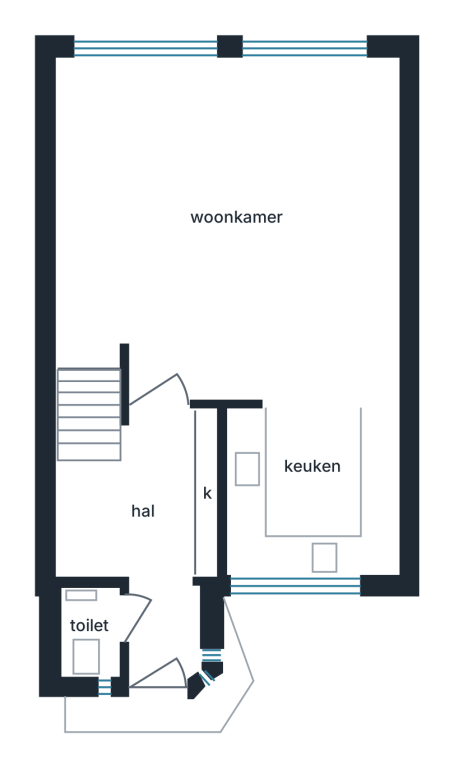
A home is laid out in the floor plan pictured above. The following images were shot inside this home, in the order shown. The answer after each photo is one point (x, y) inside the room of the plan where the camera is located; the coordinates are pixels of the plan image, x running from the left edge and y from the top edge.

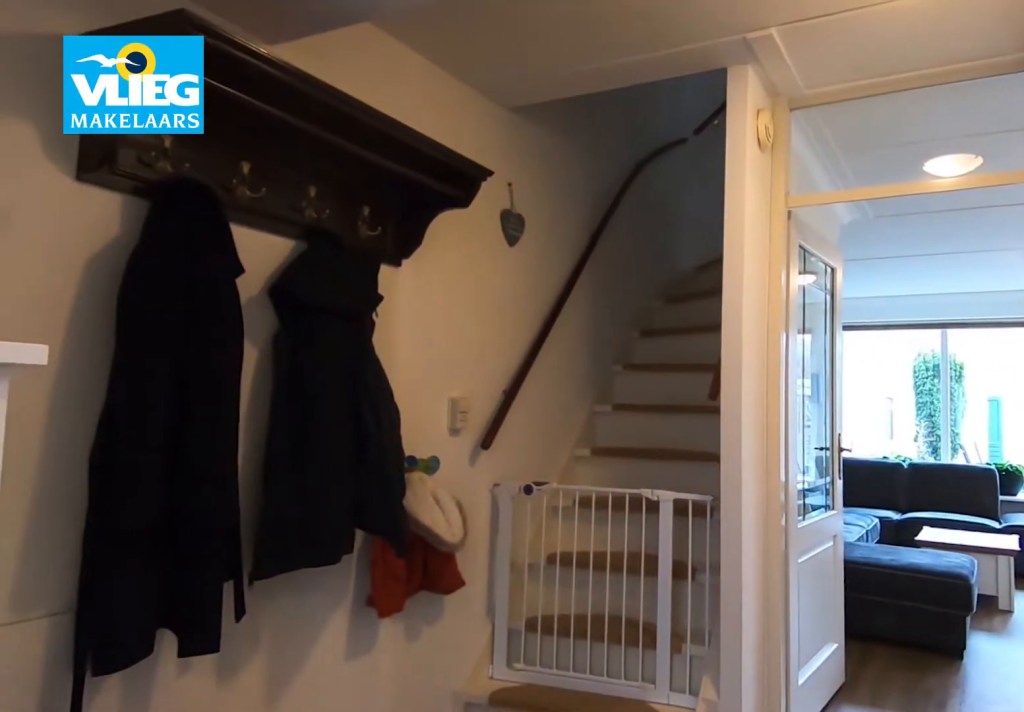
(139, 537)
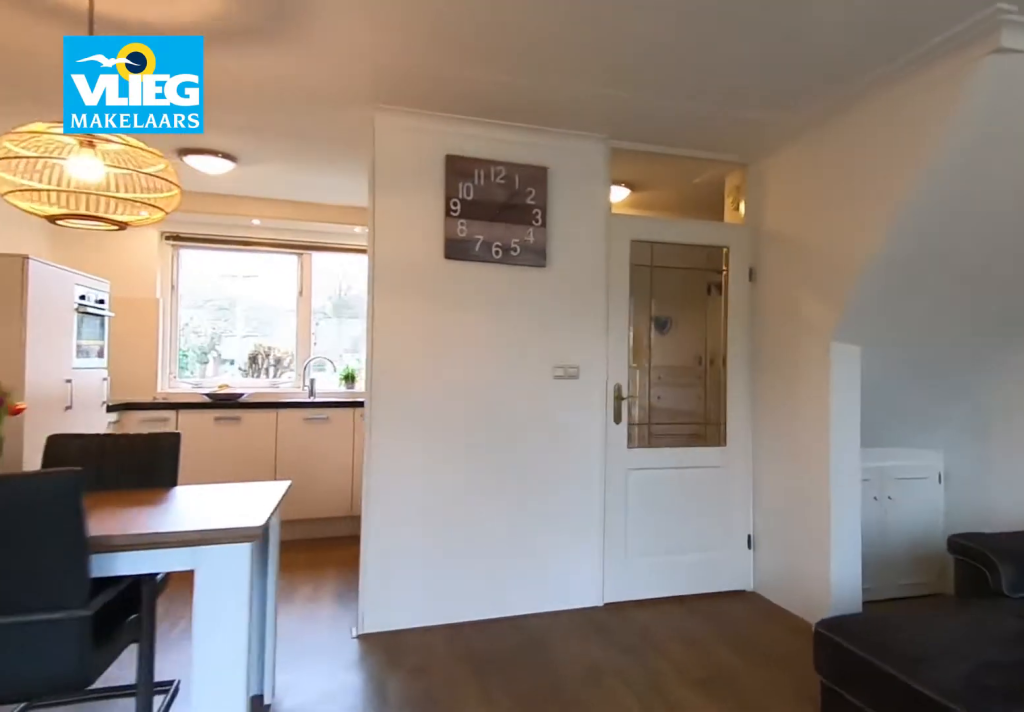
(222, 155)
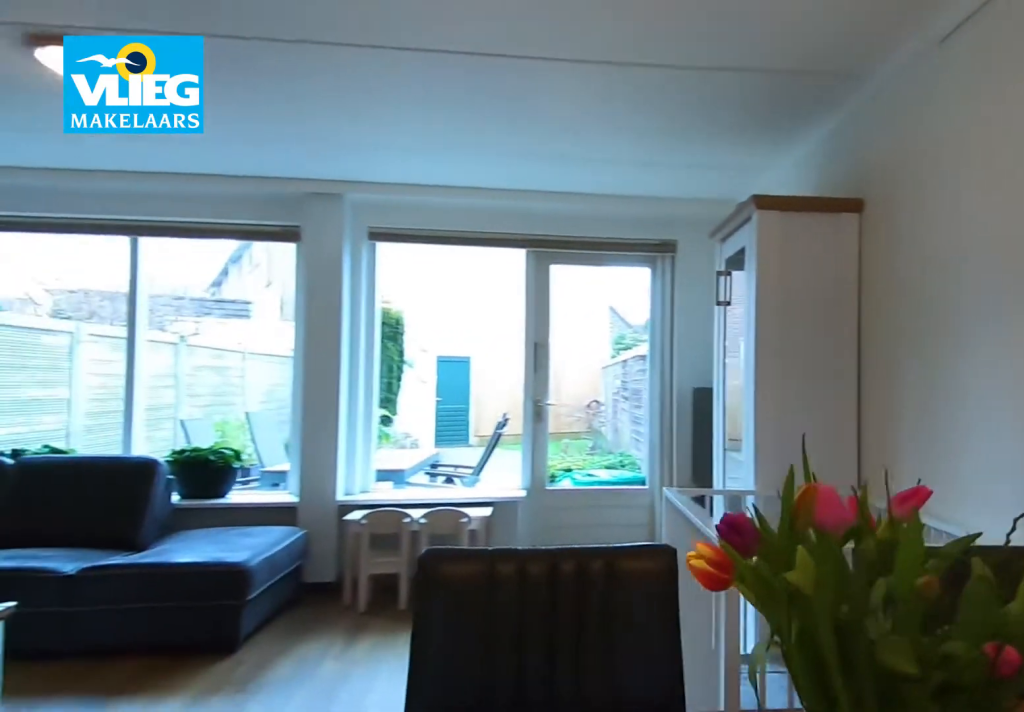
(222, 155)
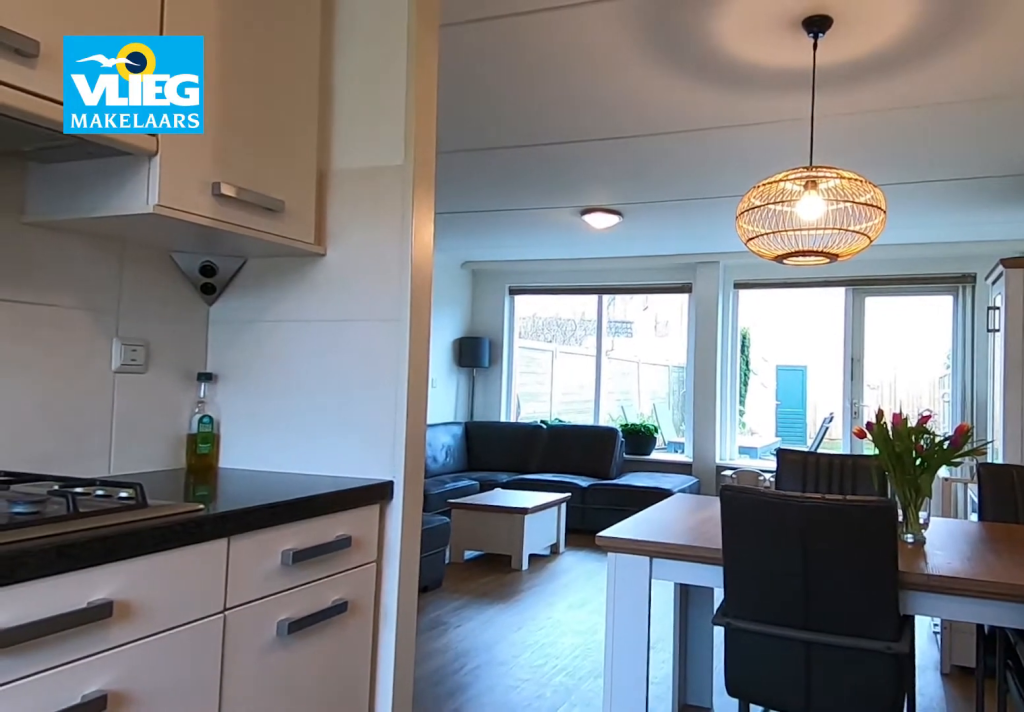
(314, 490)
